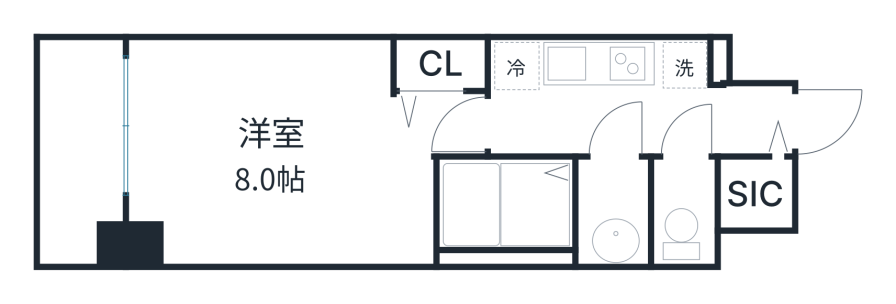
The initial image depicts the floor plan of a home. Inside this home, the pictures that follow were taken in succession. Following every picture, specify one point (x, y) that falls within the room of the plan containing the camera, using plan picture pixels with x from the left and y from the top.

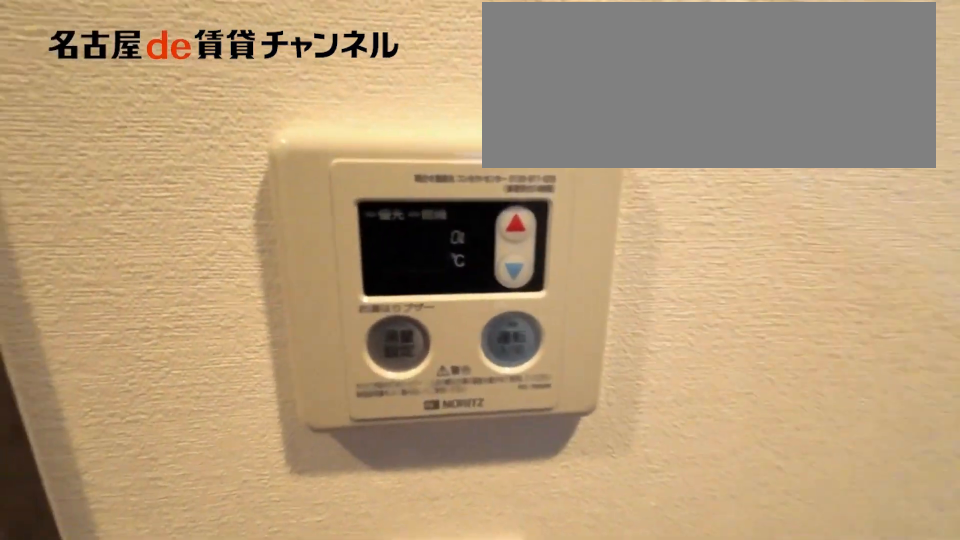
(602, 121)
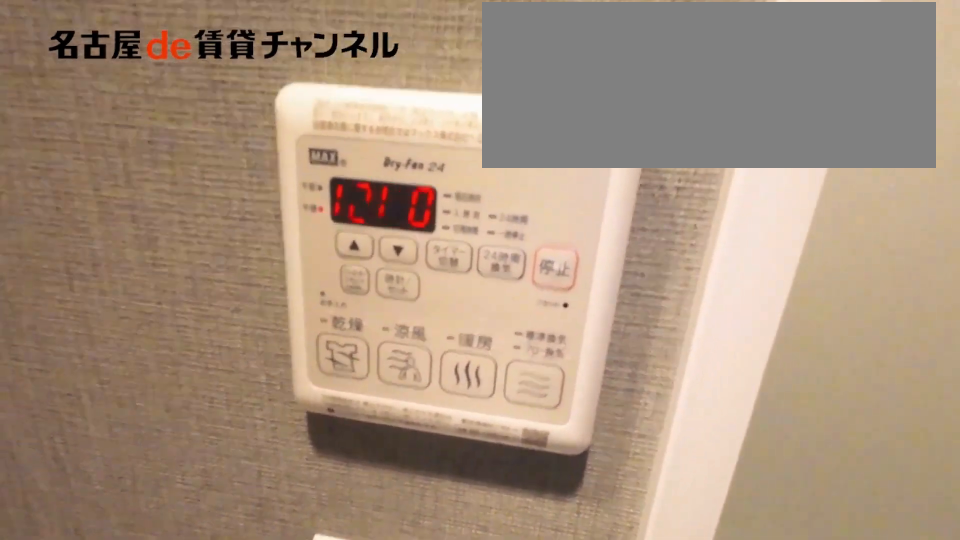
(612, 209)
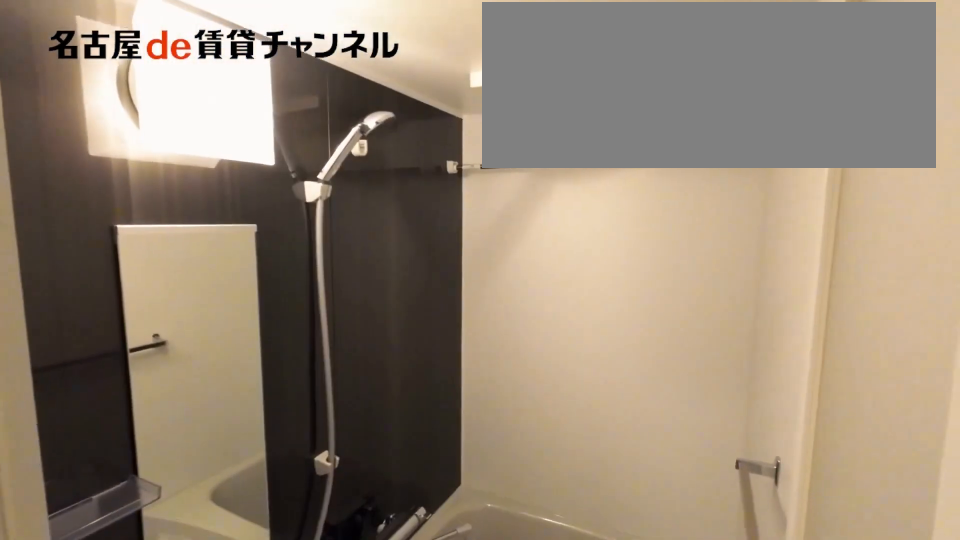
(508, 204)
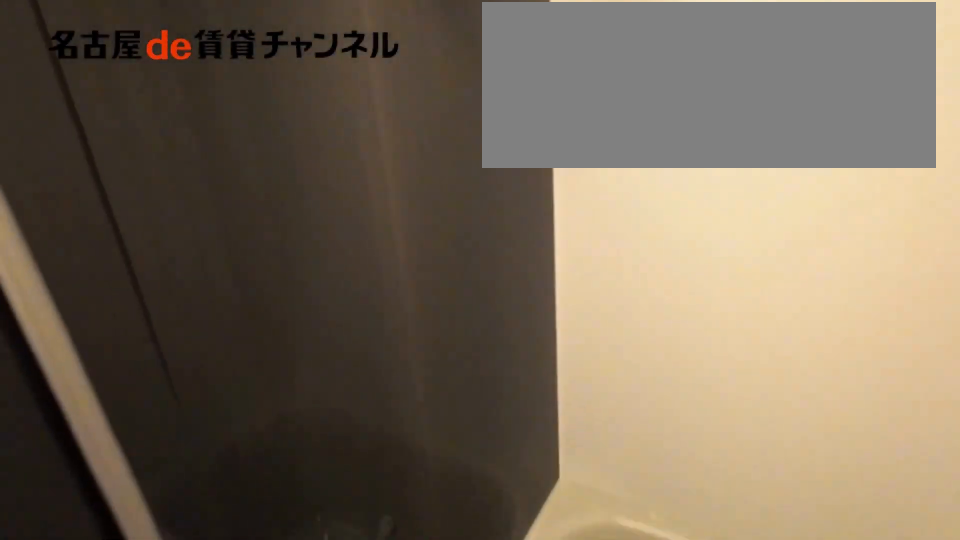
(508, 204)
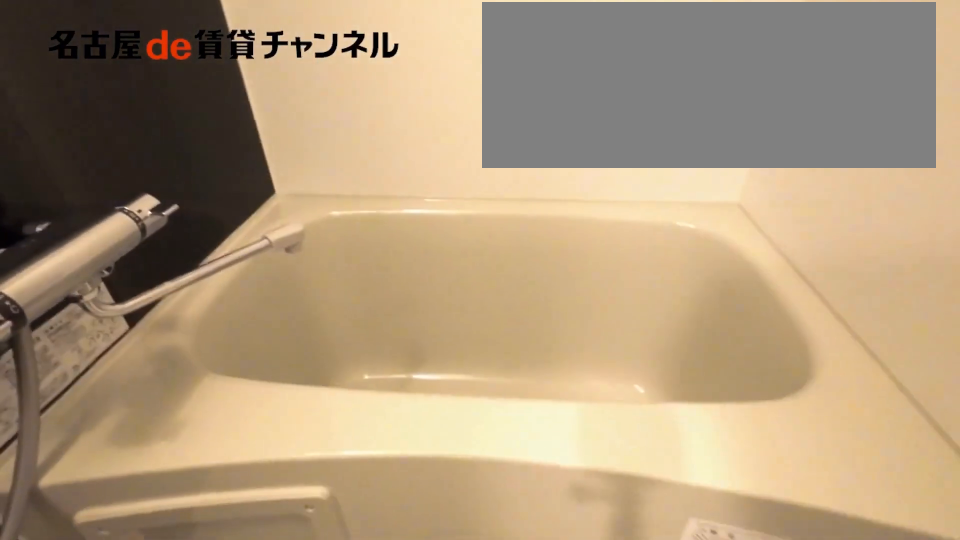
(508, 204)
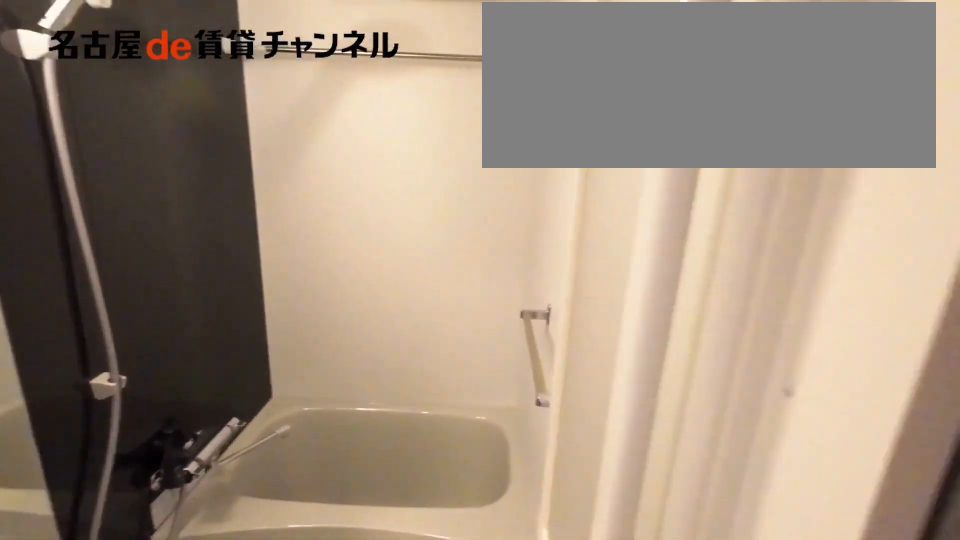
(508, 204)
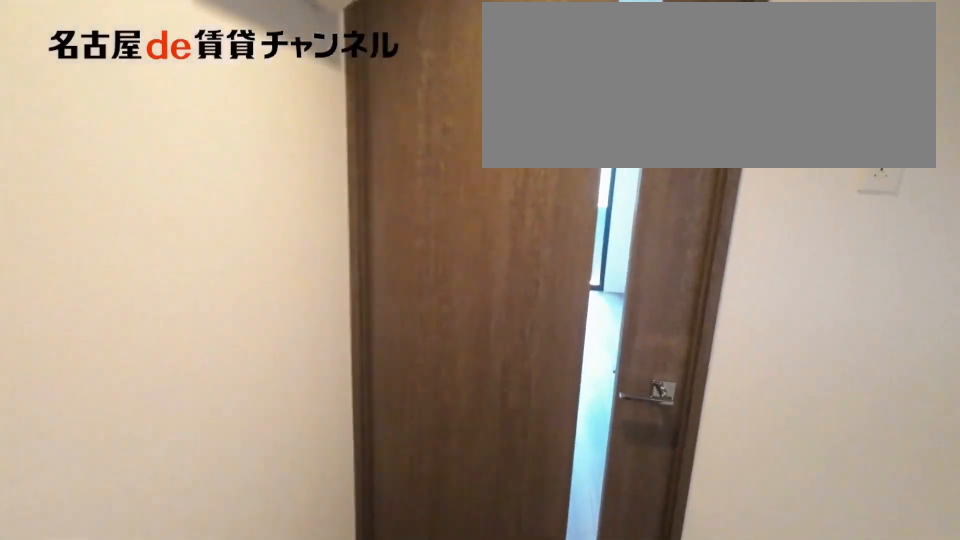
(603, 124)
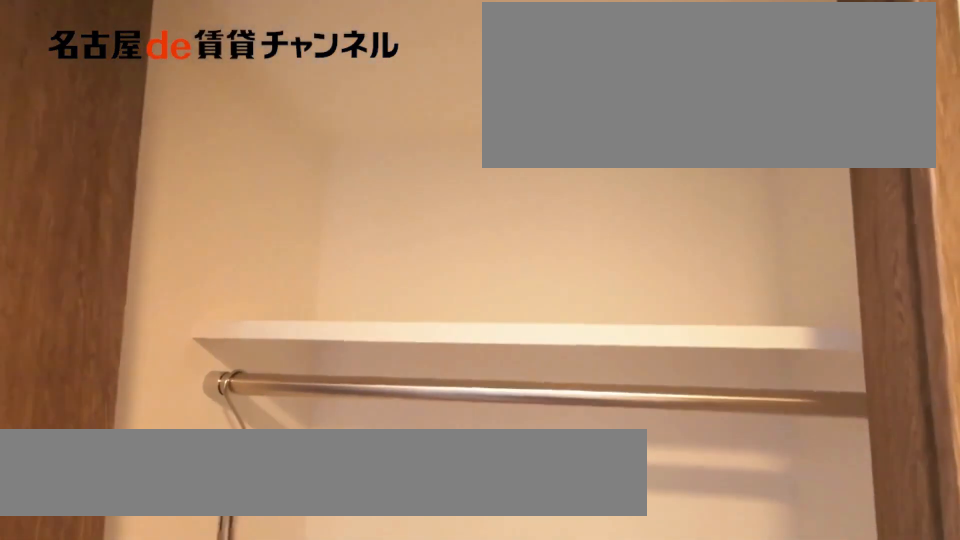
(440, 67)
